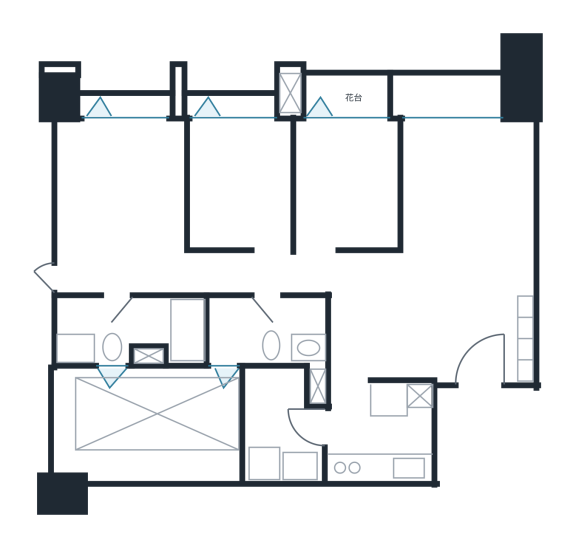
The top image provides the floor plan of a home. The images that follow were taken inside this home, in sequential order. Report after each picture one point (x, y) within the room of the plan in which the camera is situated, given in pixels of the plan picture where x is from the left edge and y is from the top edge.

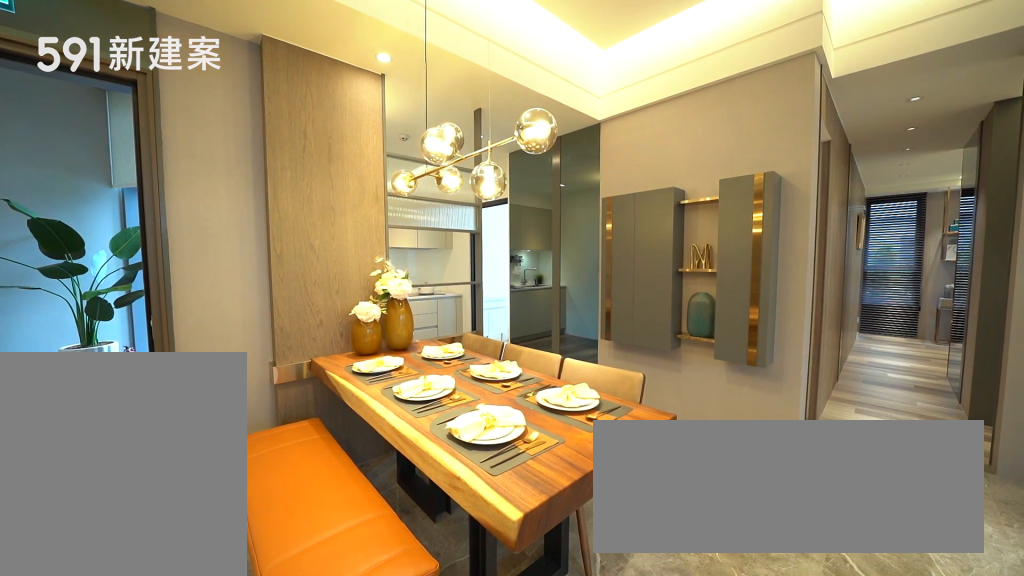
(409, 321)
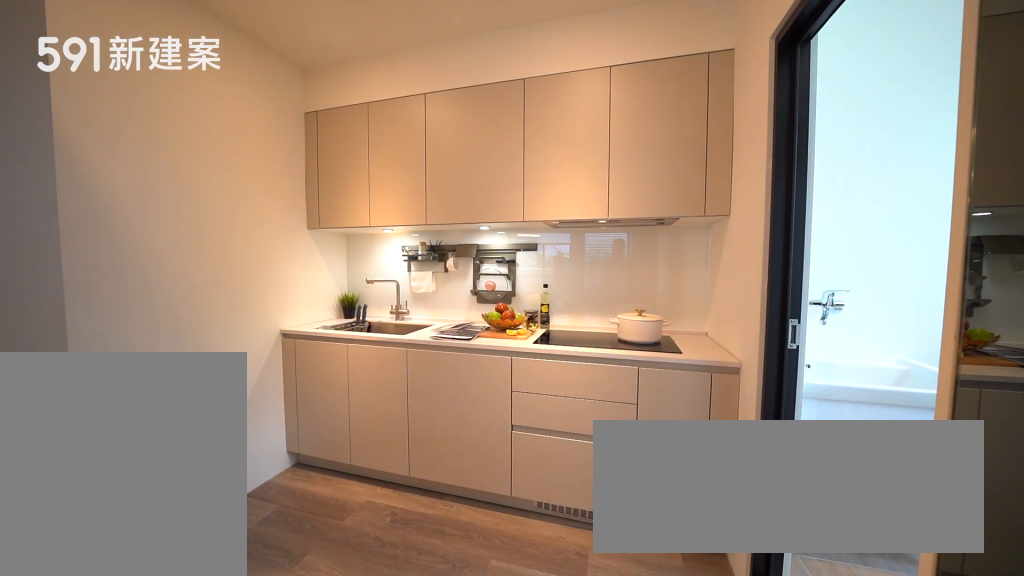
(384, 432)
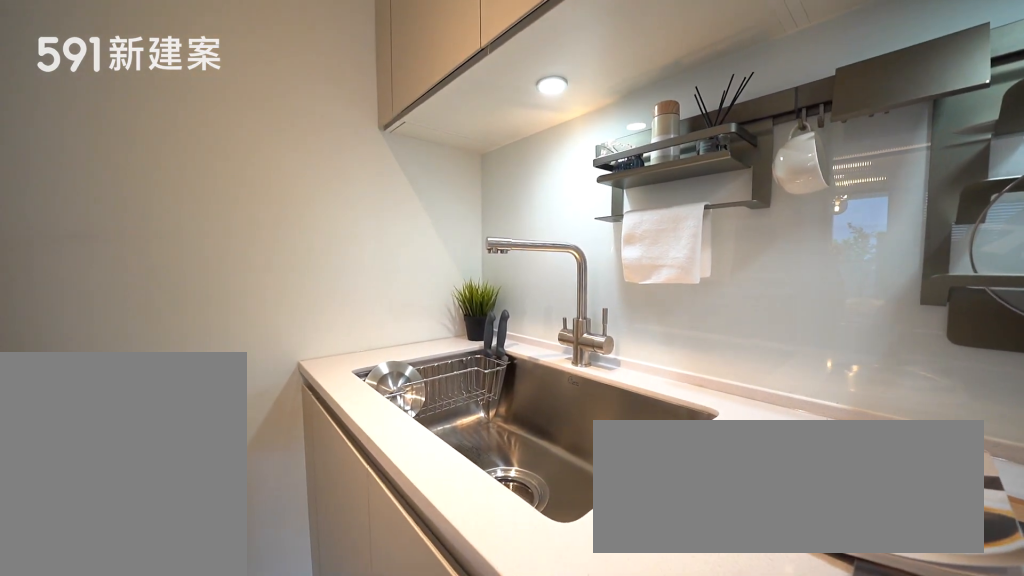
(384, 432)
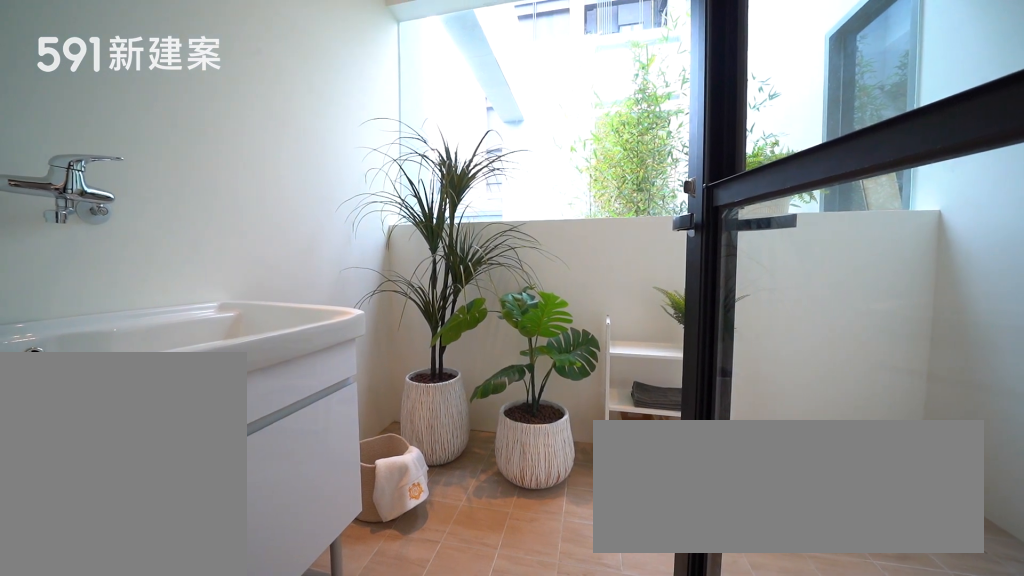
(286, 423)
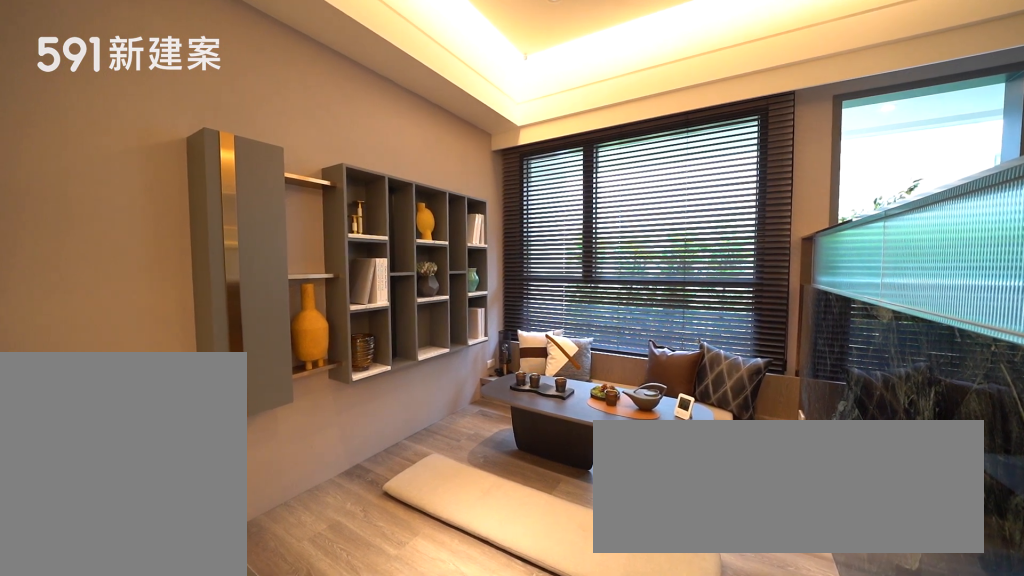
(344, 181)
